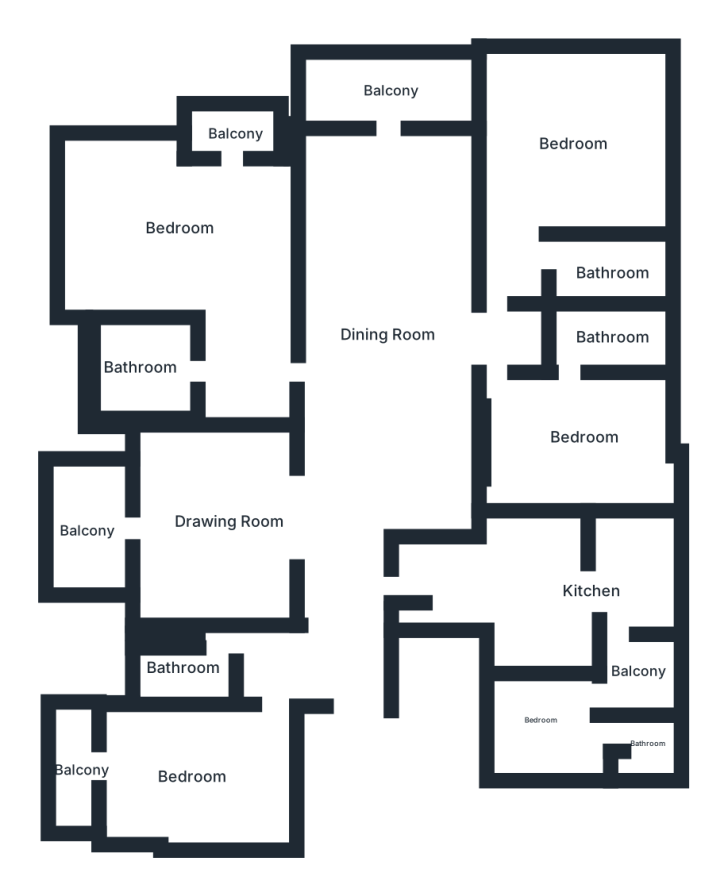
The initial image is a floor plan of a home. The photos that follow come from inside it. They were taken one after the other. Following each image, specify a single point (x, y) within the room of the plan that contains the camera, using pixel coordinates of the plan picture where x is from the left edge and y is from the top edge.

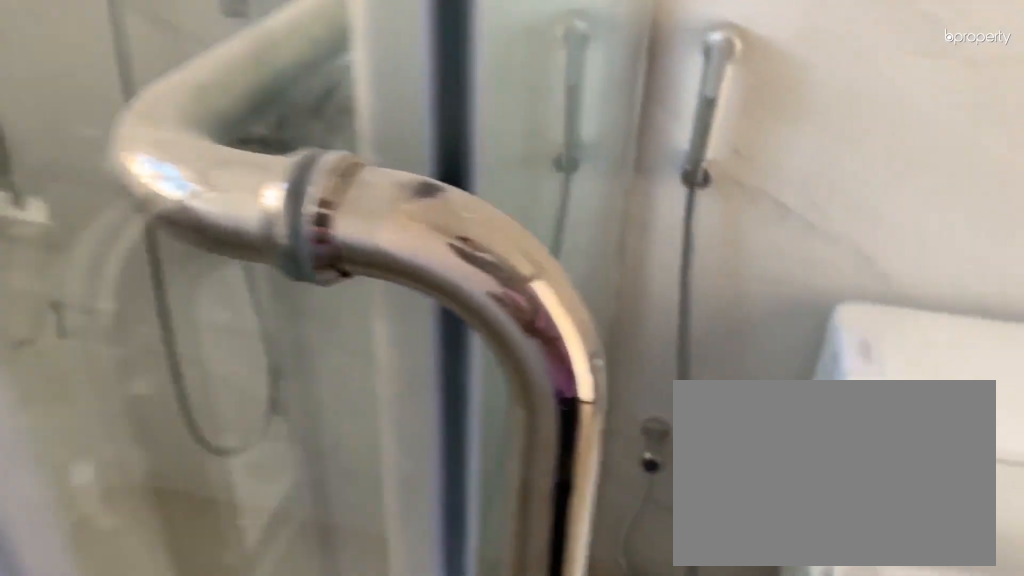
(609, 276)
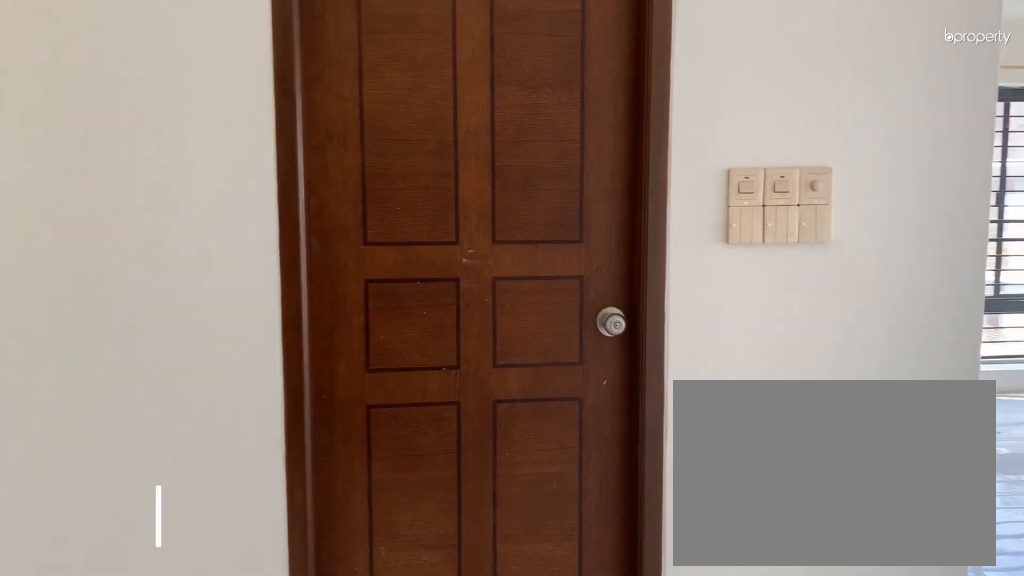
(183, 234)
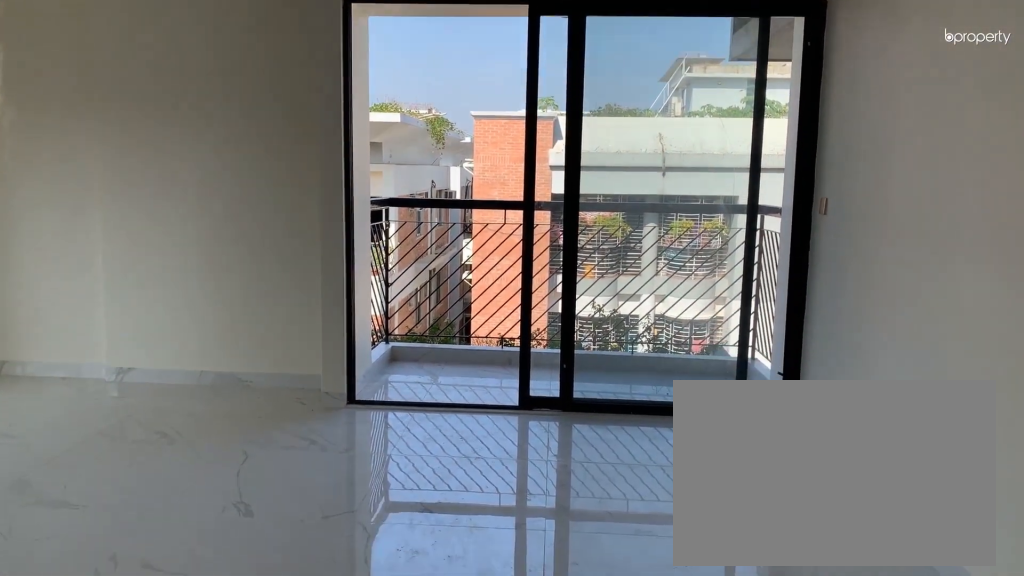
(183, 234)
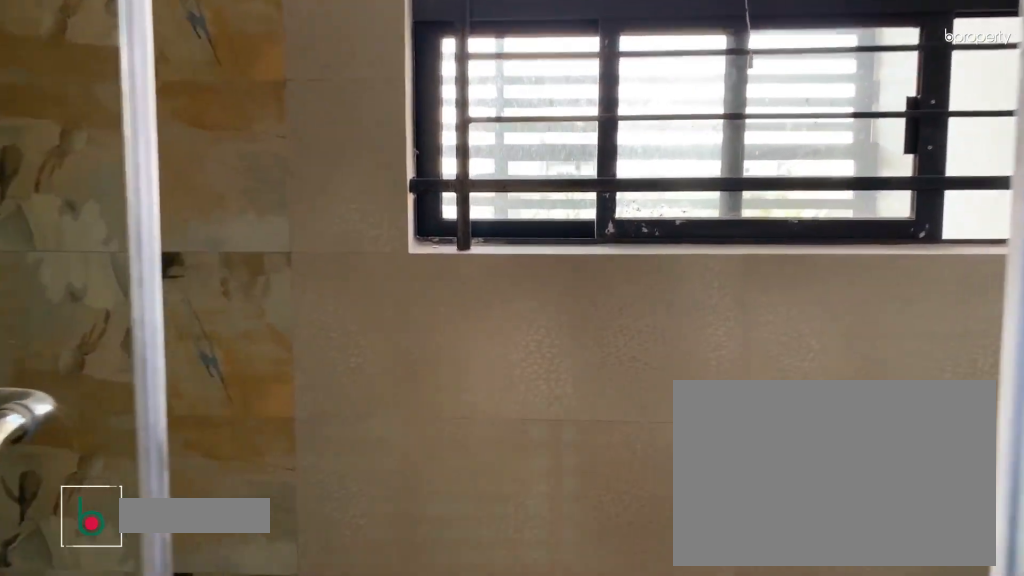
(139, 376)
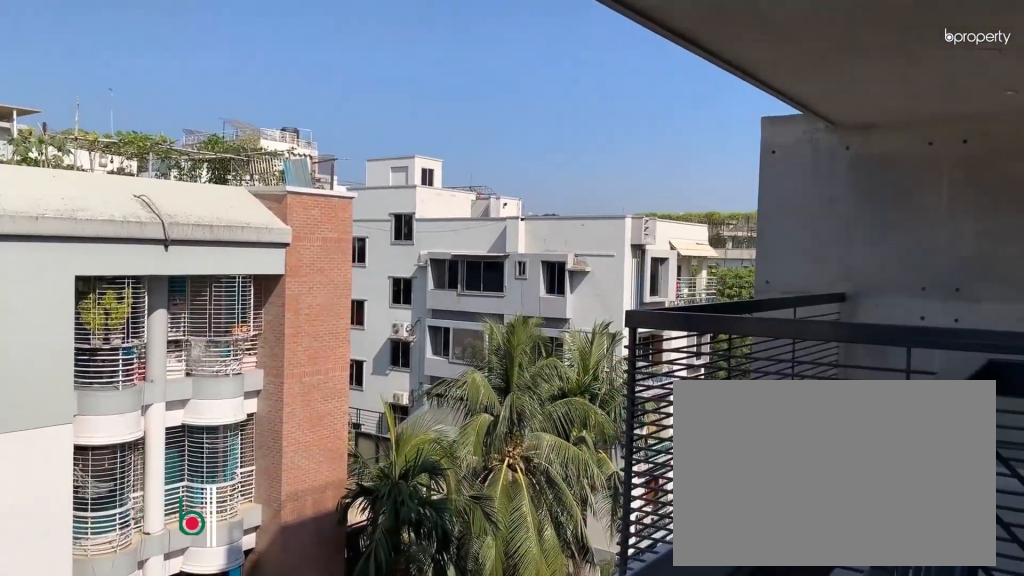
(233, 128)
